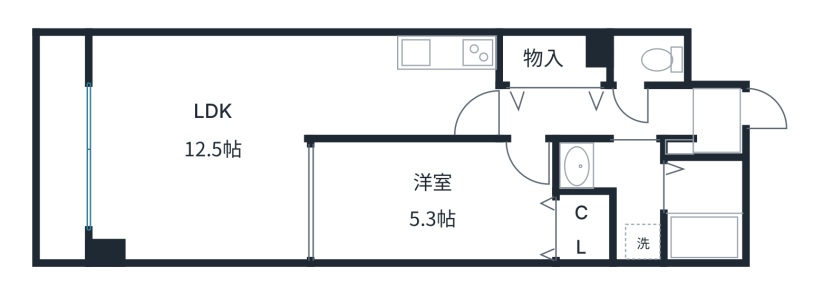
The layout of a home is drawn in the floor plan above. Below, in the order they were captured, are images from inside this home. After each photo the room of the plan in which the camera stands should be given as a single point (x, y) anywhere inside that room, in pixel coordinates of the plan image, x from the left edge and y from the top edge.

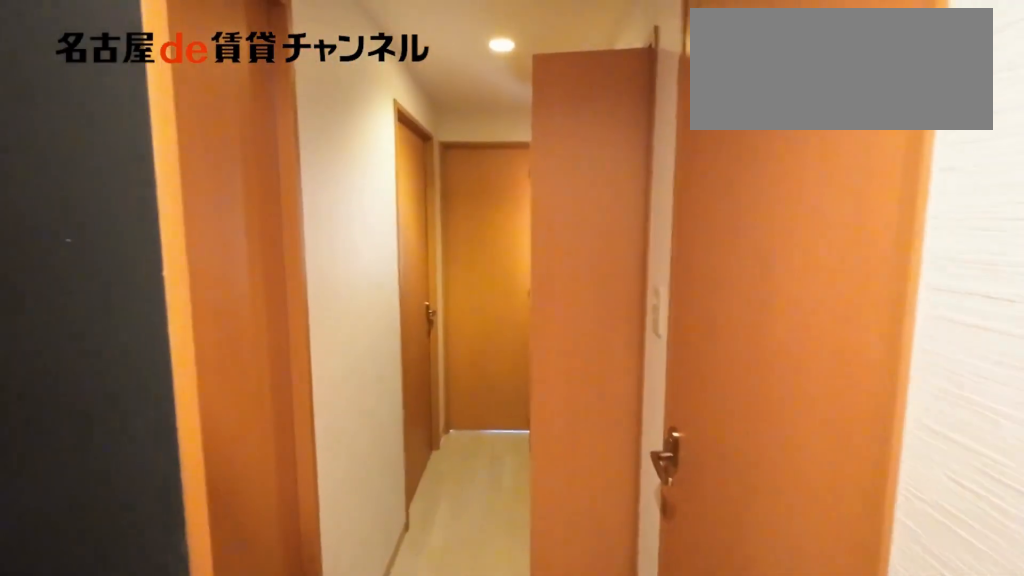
(599, 113)
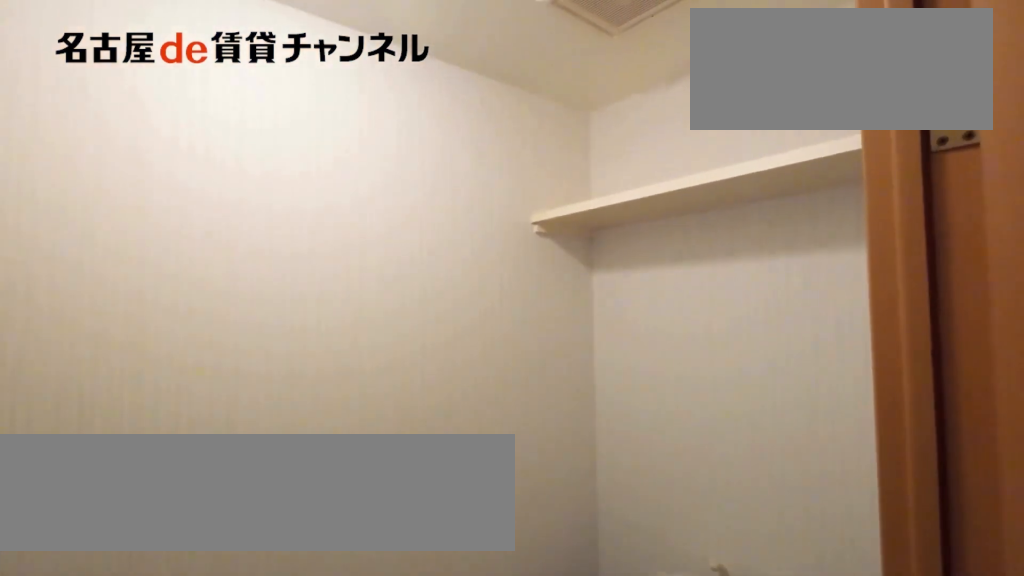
(648, 59)
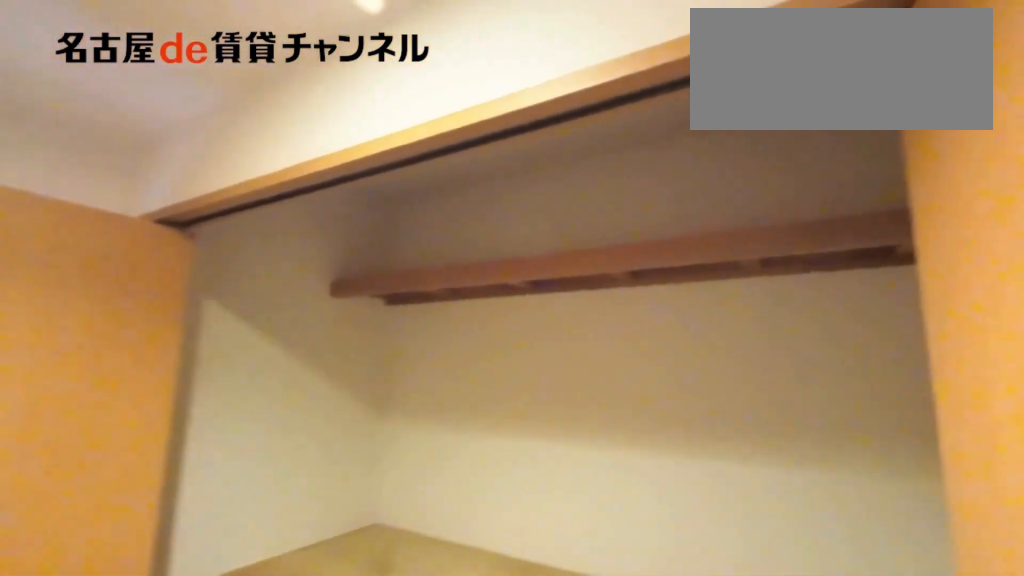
(549, 61)
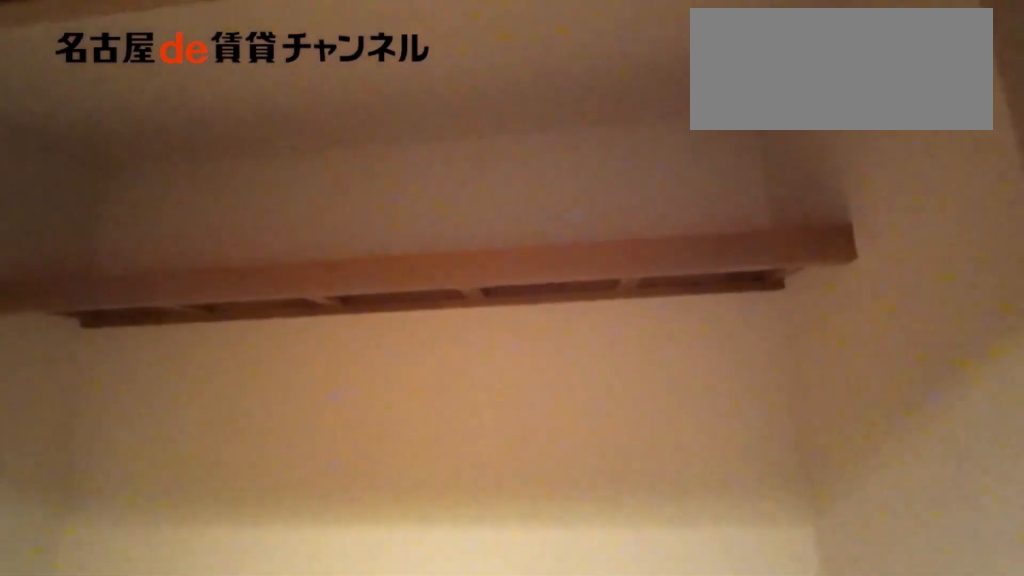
(549, 61)
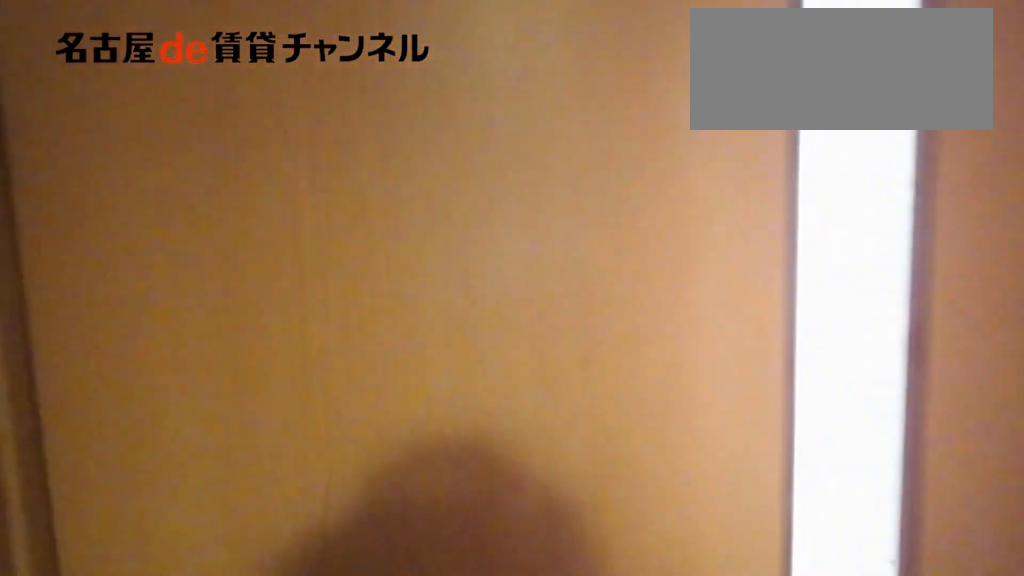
(599, 112)
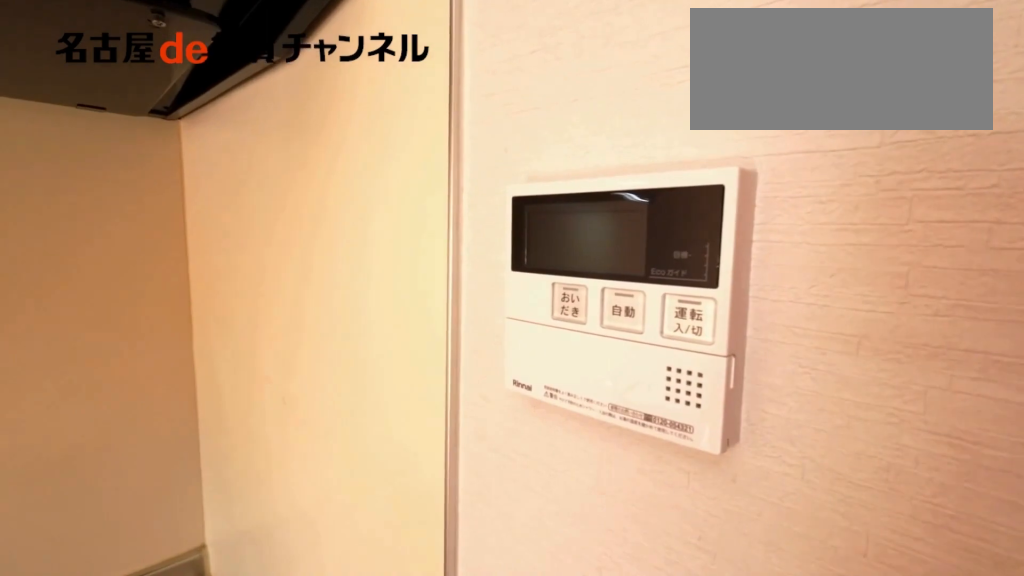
(447, 54)
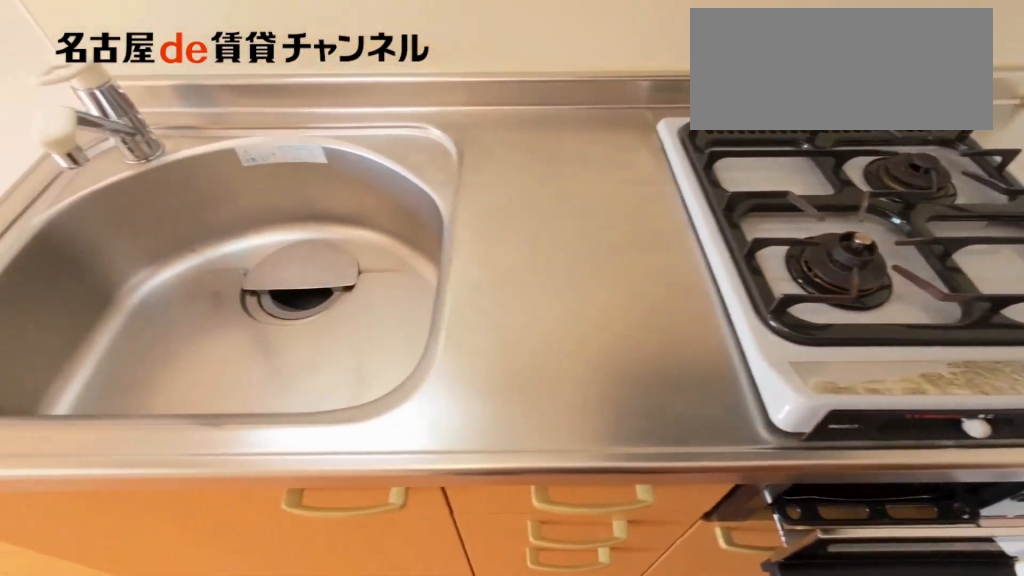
(447, 54)
